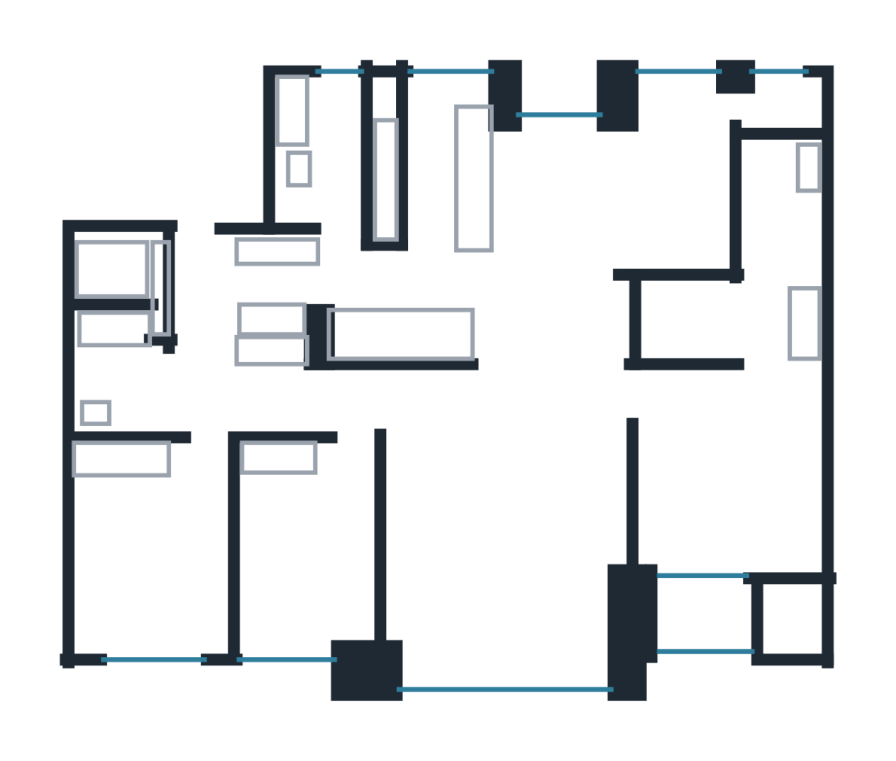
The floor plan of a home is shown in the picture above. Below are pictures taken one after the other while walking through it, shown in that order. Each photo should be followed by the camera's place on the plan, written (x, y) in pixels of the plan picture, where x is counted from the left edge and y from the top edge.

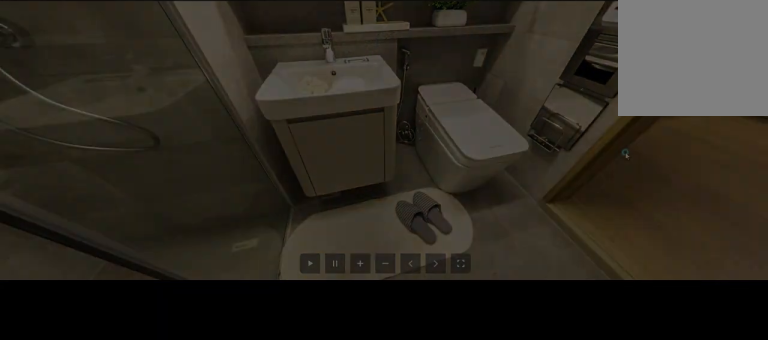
(768, 227)
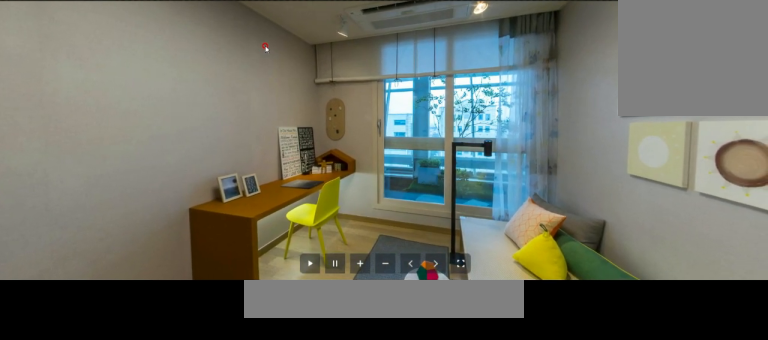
(290, 545)
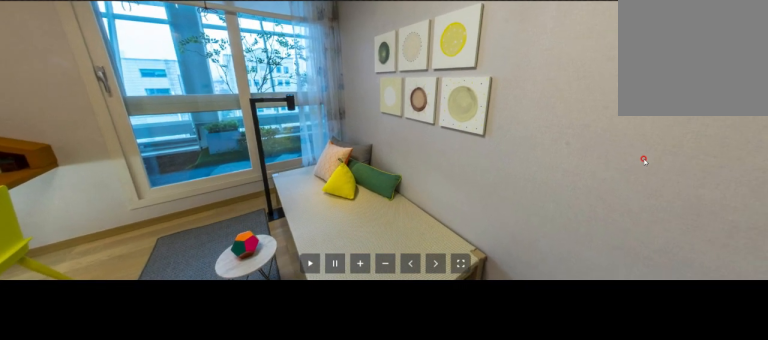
(290, 544)
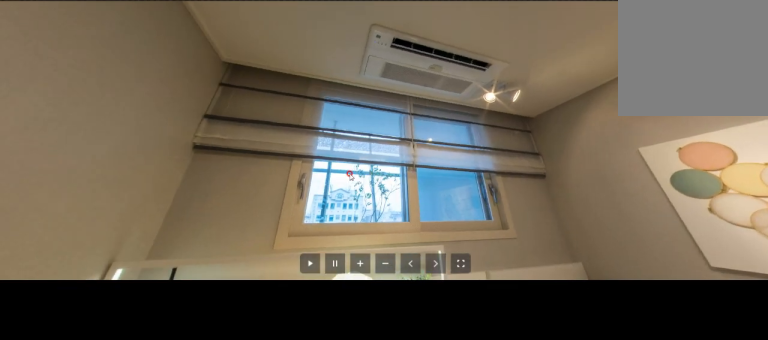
(147, 544)
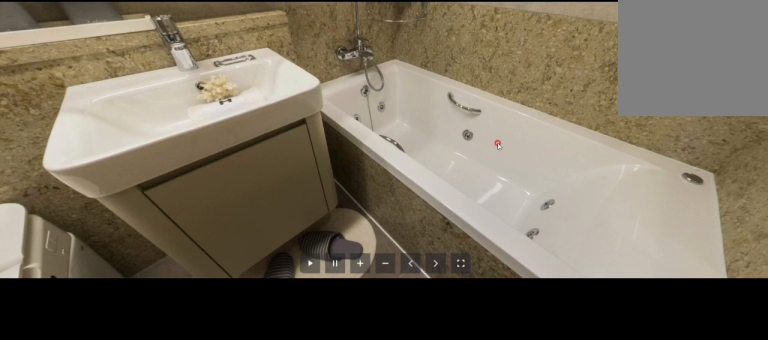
(94, 302)
